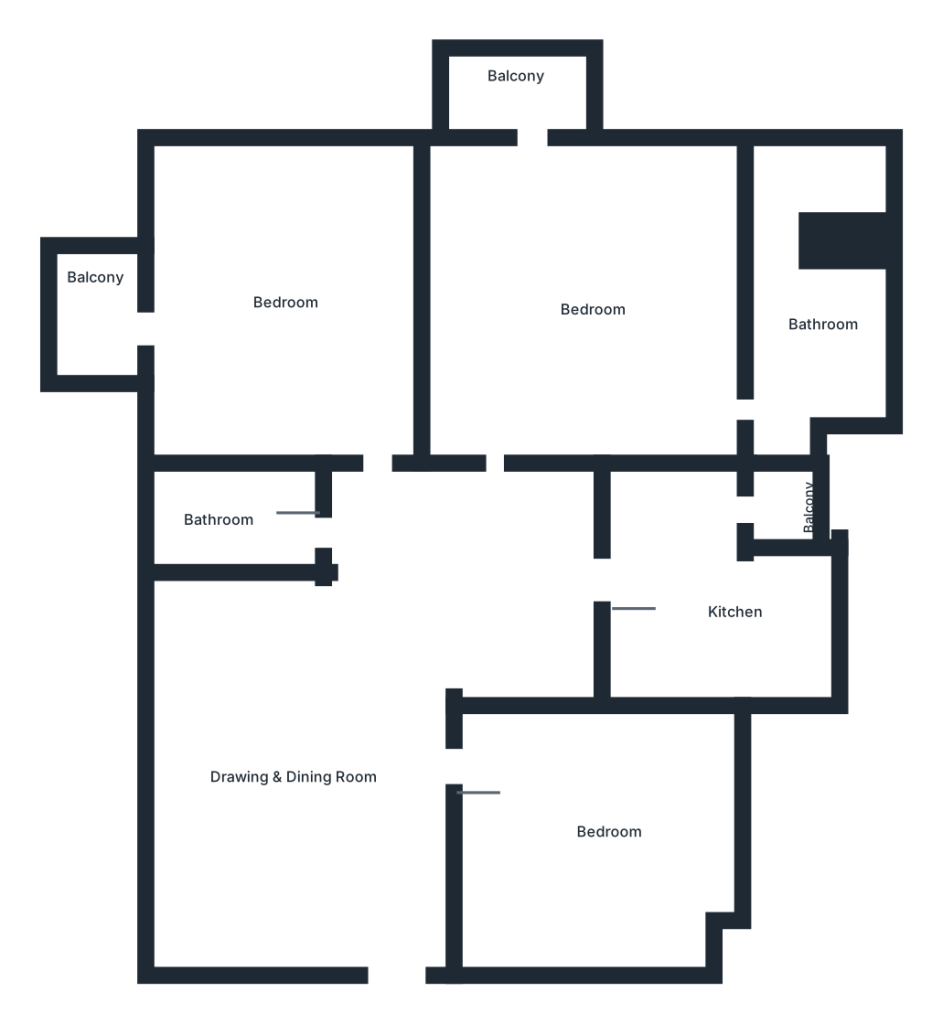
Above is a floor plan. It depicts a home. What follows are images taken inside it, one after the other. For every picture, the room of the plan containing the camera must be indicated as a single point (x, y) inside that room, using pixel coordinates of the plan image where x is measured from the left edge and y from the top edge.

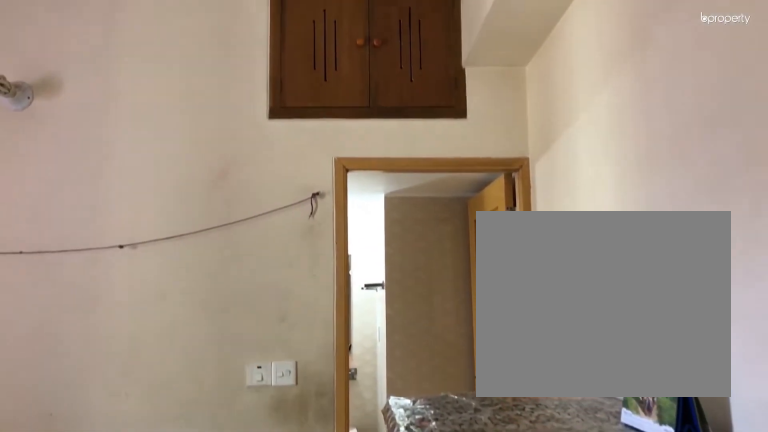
(577, 302)
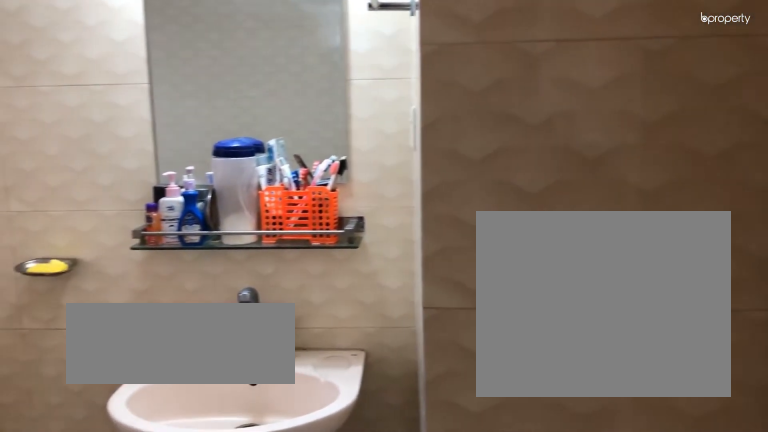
(785, 404)
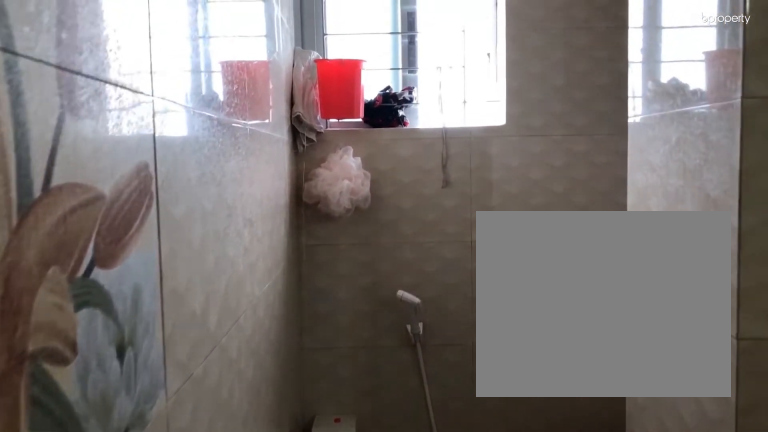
(796, 324)
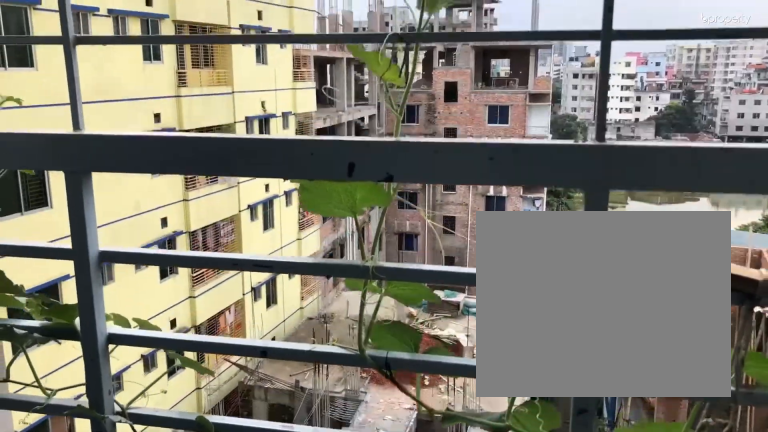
(515, 97)
